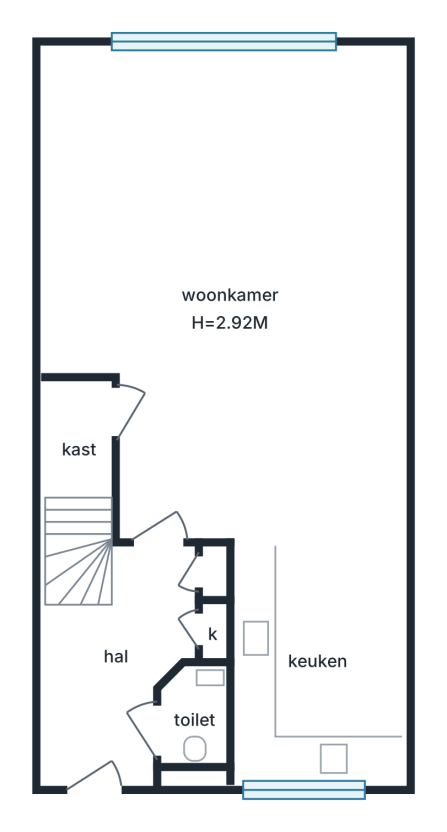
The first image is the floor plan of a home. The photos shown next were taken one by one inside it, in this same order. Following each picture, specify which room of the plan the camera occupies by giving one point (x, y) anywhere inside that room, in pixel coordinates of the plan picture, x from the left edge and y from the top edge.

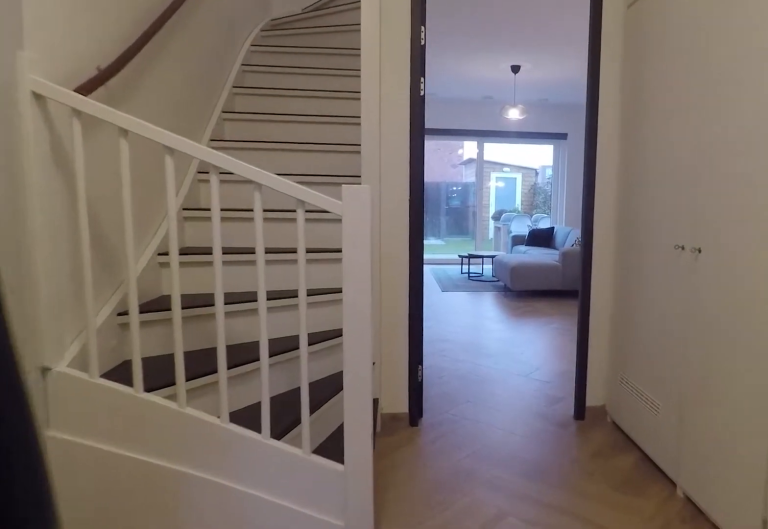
(116, 667)
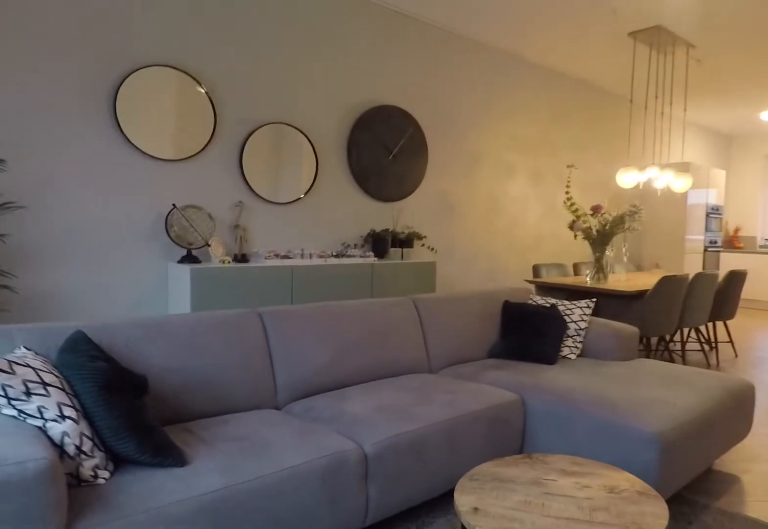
(240, 350)
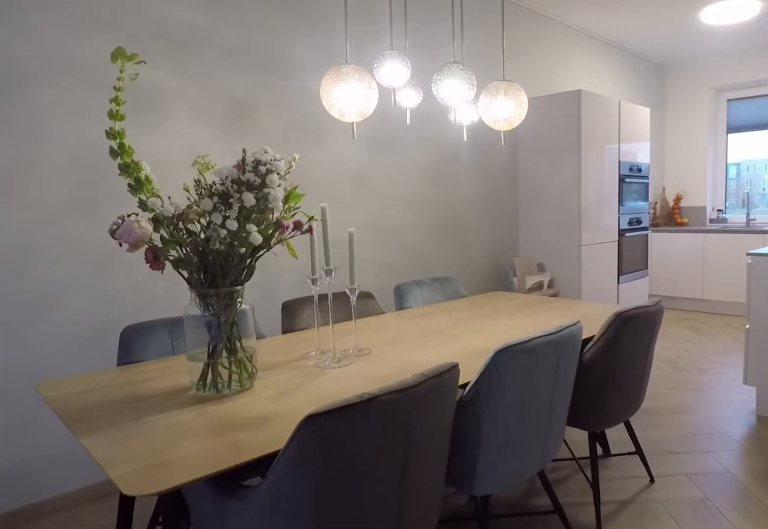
(240, 350)
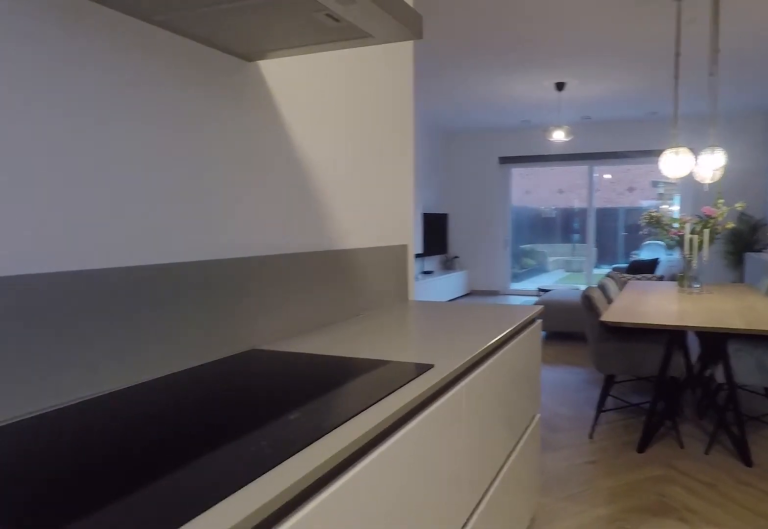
(318, 658)
